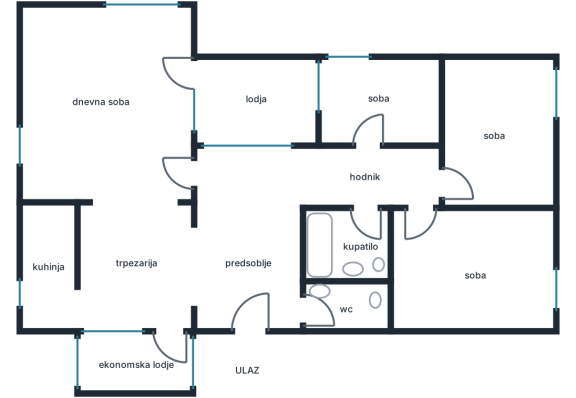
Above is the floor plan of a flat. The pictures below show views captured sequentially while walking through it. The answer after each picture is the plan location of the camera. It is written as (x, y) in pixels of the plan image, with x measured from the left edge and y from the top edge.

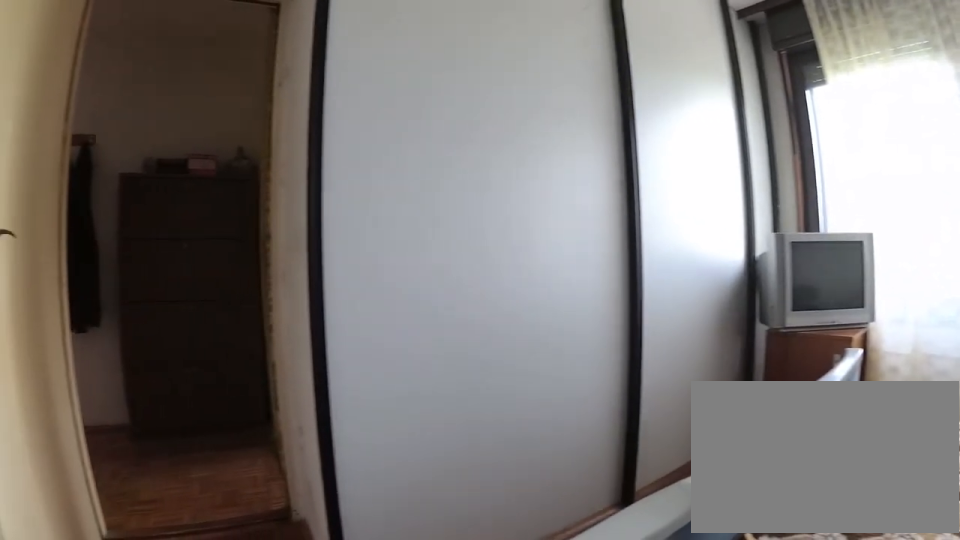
(403, 301)
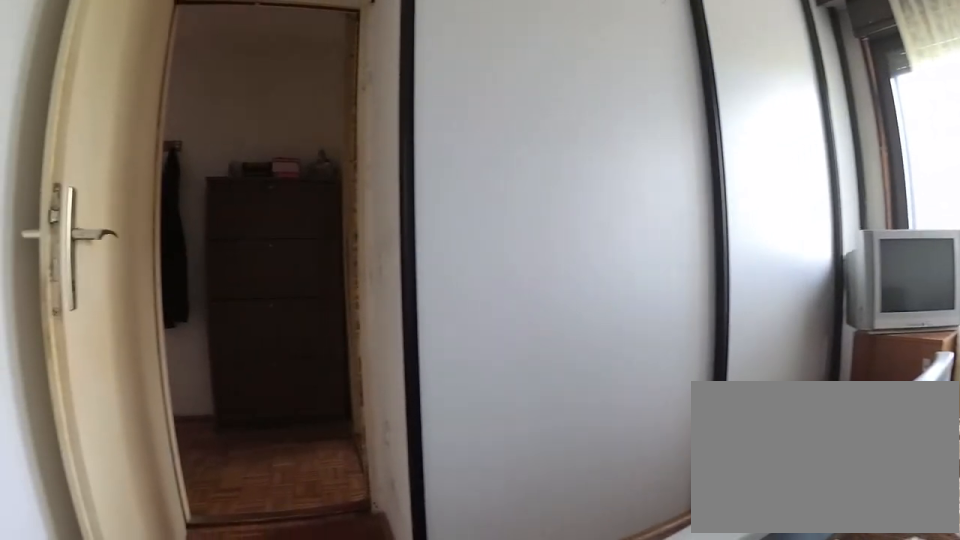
(406, 303)
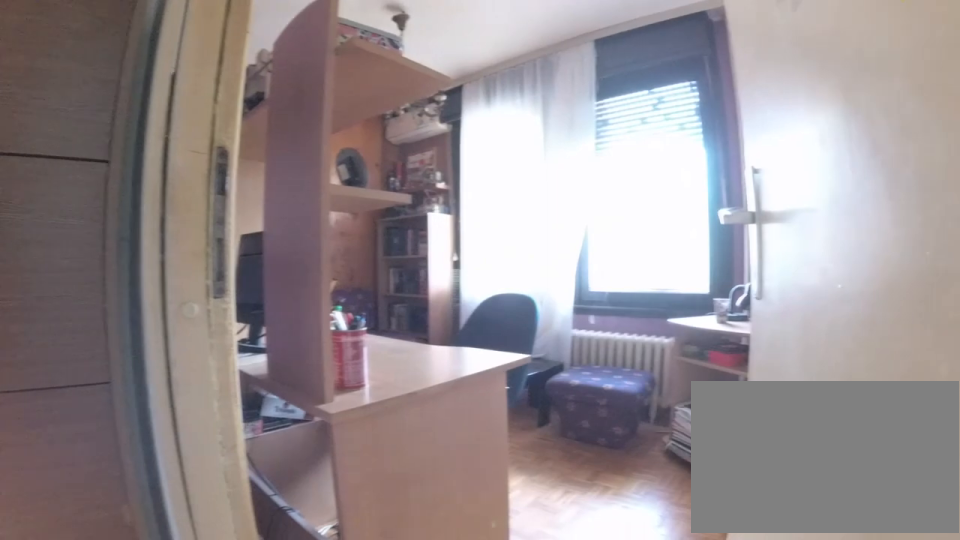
(412, 195)
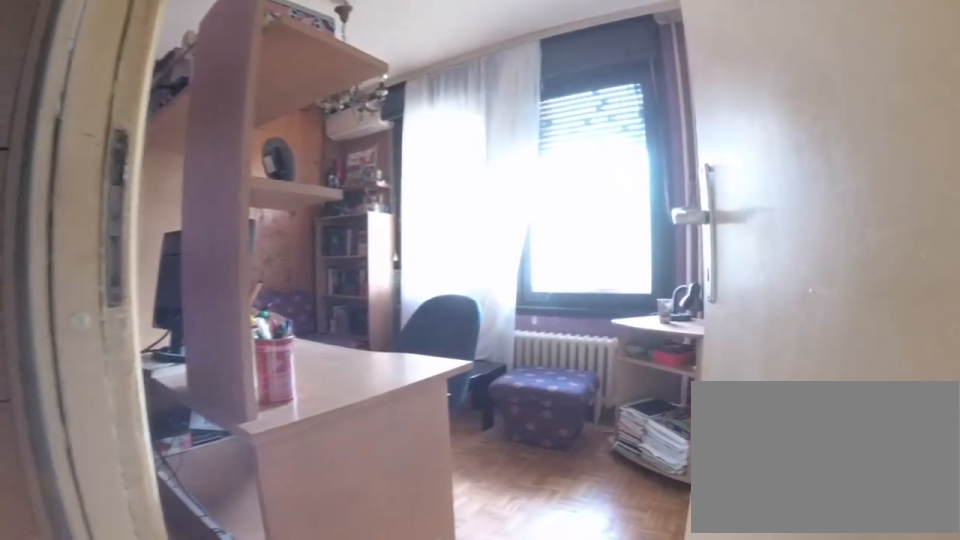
(416, 195)
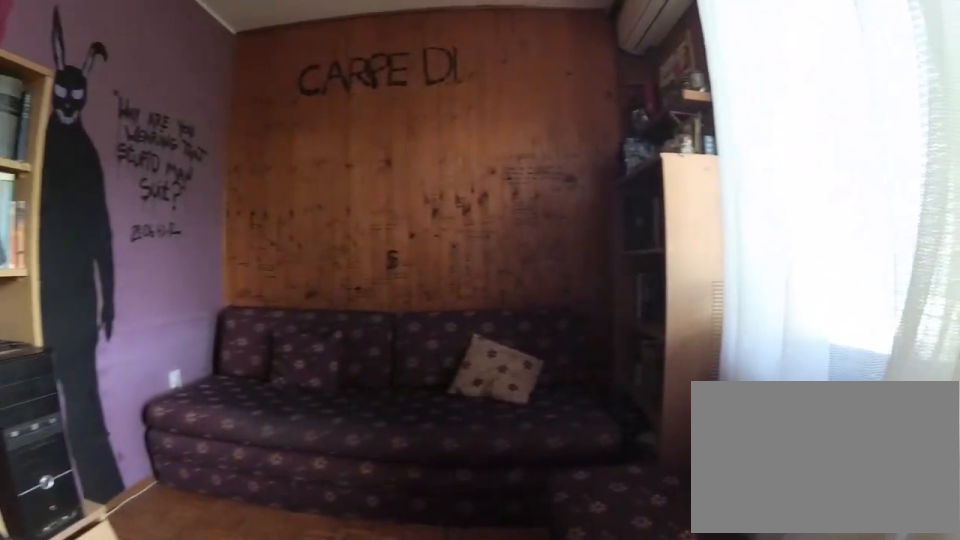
(505, 185)
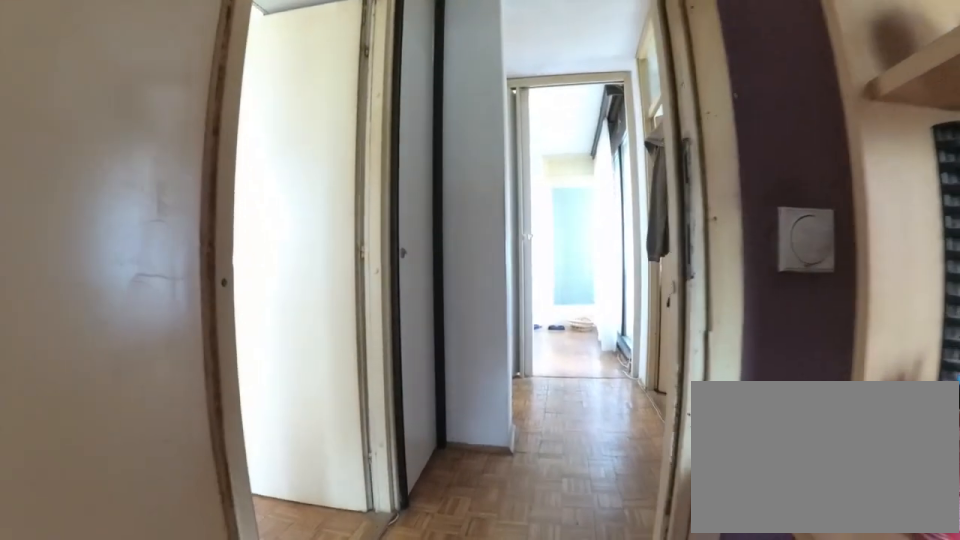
(491, 181)
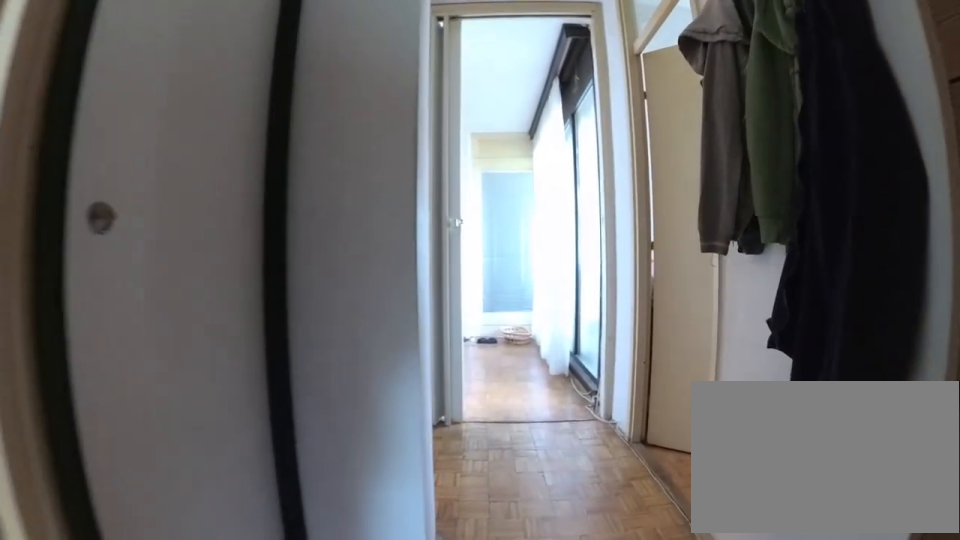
(444, 179)
